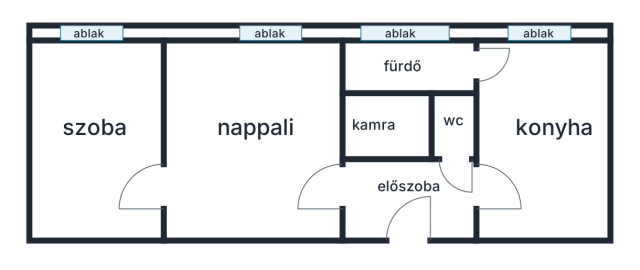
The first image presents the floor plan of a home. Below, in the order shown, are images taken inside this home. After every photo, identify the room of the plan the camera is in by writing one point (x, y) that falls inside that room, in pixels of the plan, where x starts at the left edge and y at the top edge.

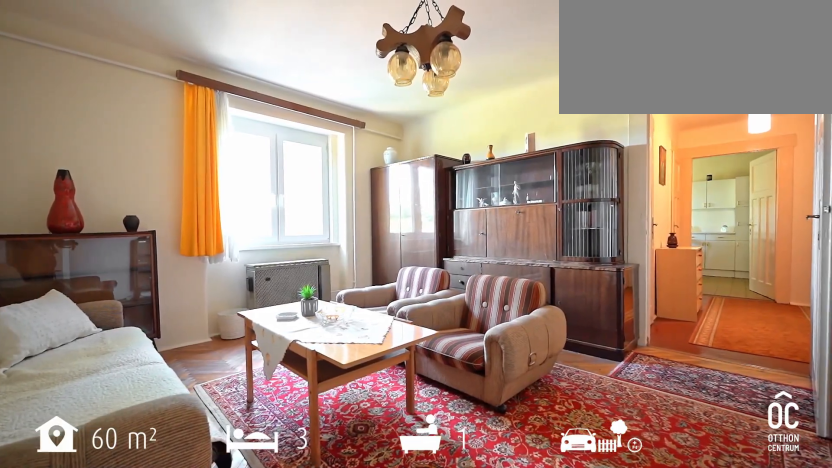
(258, 142)
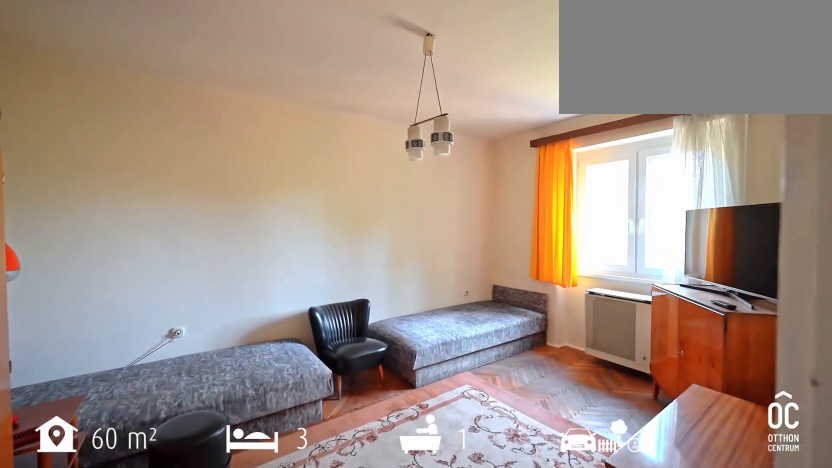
(96, 134)
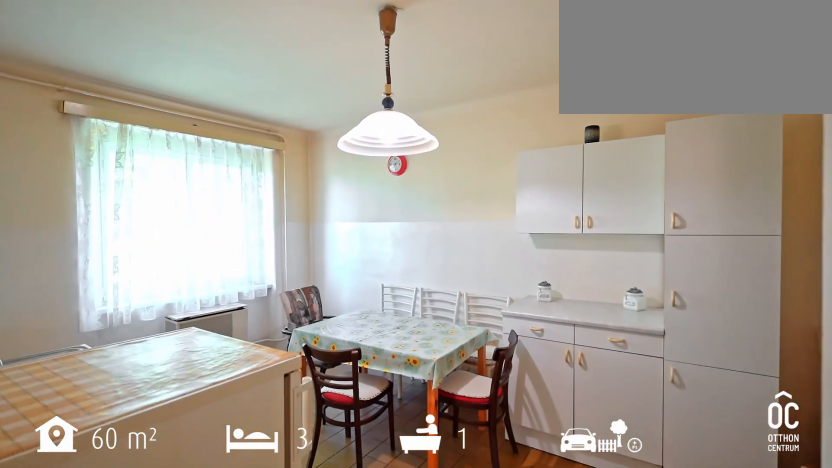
(542, 143)
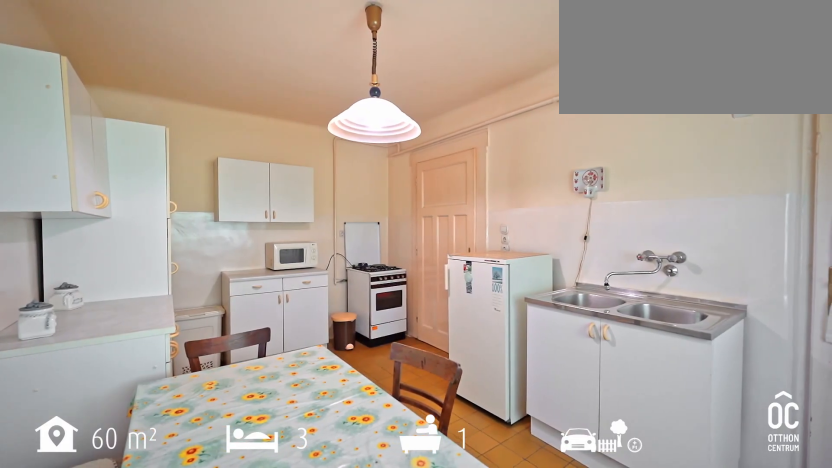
(541, 143)
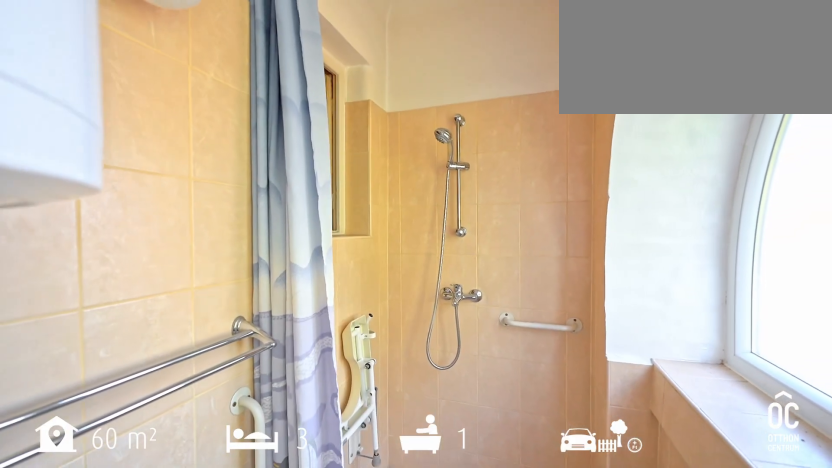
(406, 65)
